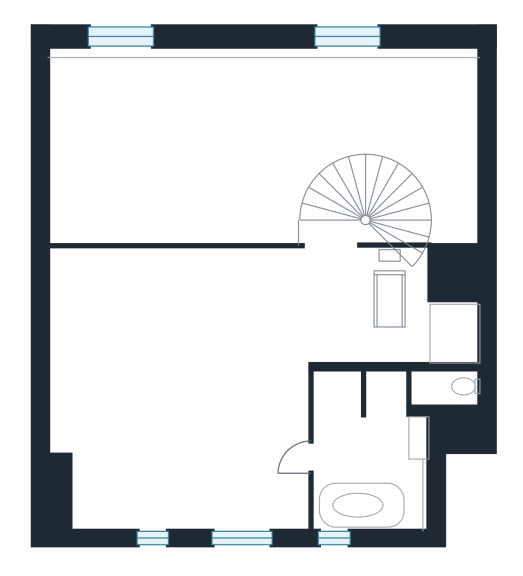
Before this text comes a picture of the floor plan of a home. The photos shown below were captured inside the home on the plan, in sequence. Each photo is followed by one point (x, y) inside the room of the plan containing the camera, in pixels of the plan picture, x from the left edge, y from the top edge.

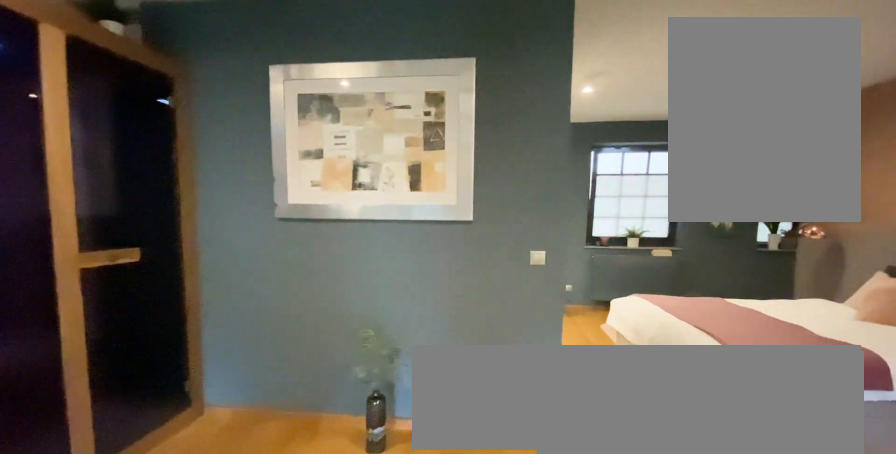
(217, 401)
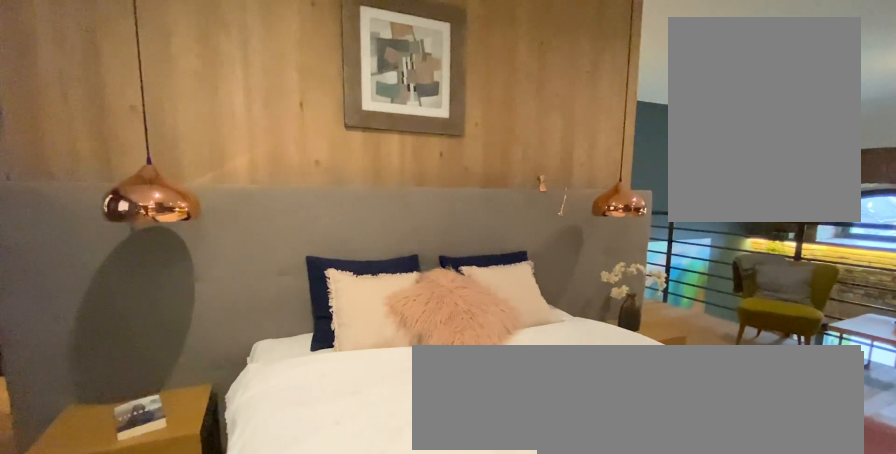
(217, 401)
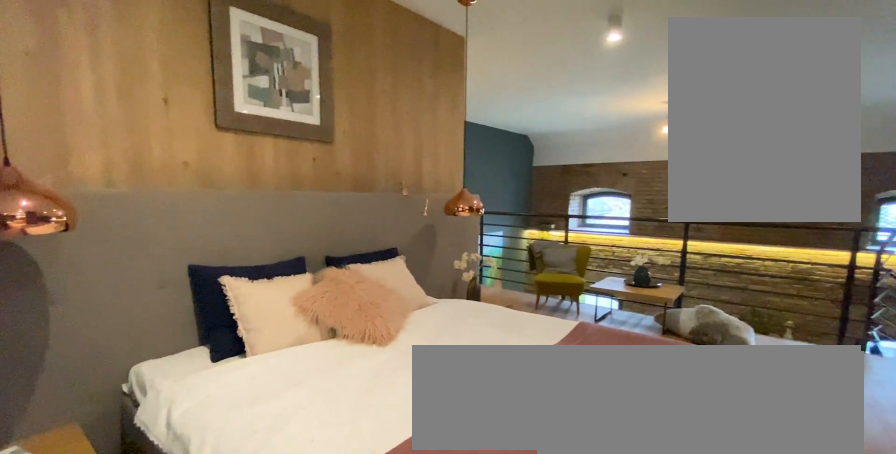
(217, 401)
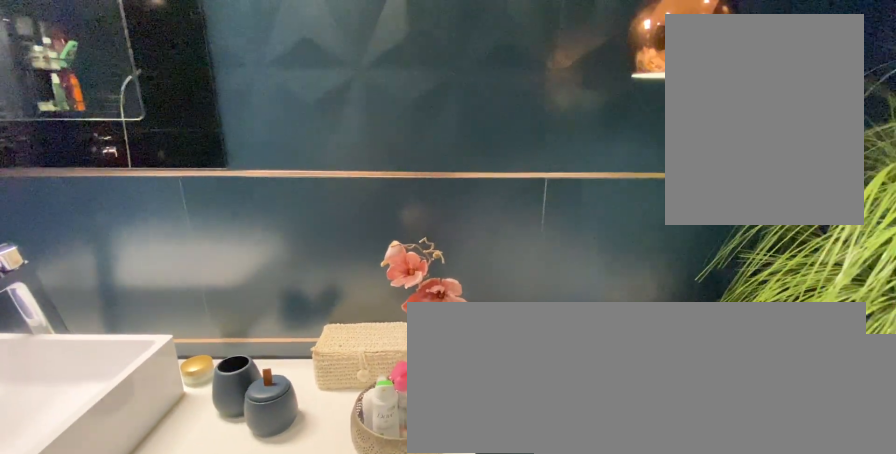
(361, 434)
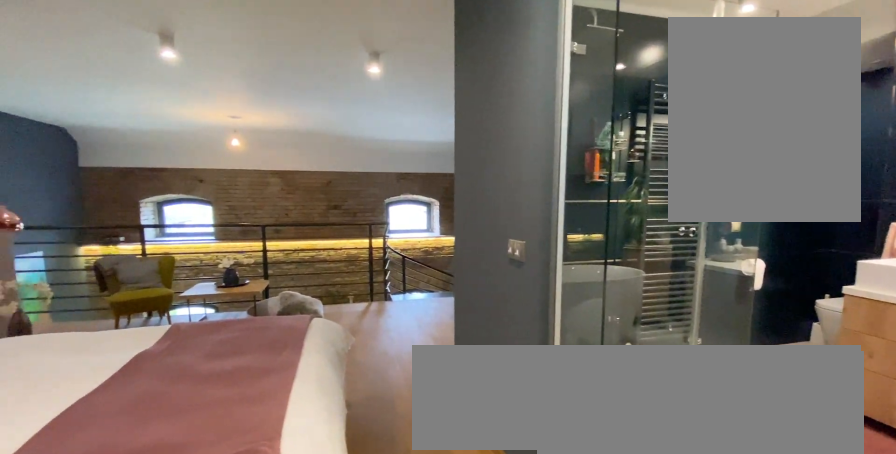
(217, 401)
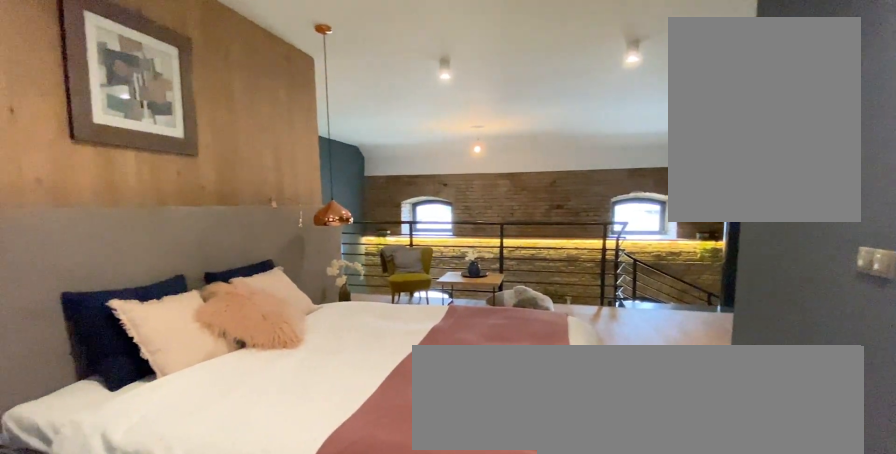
(217, 401)
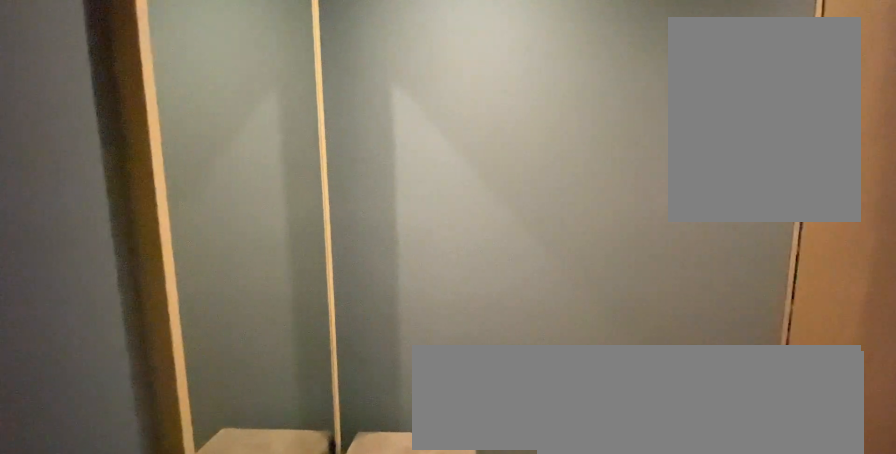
(217, 401)
